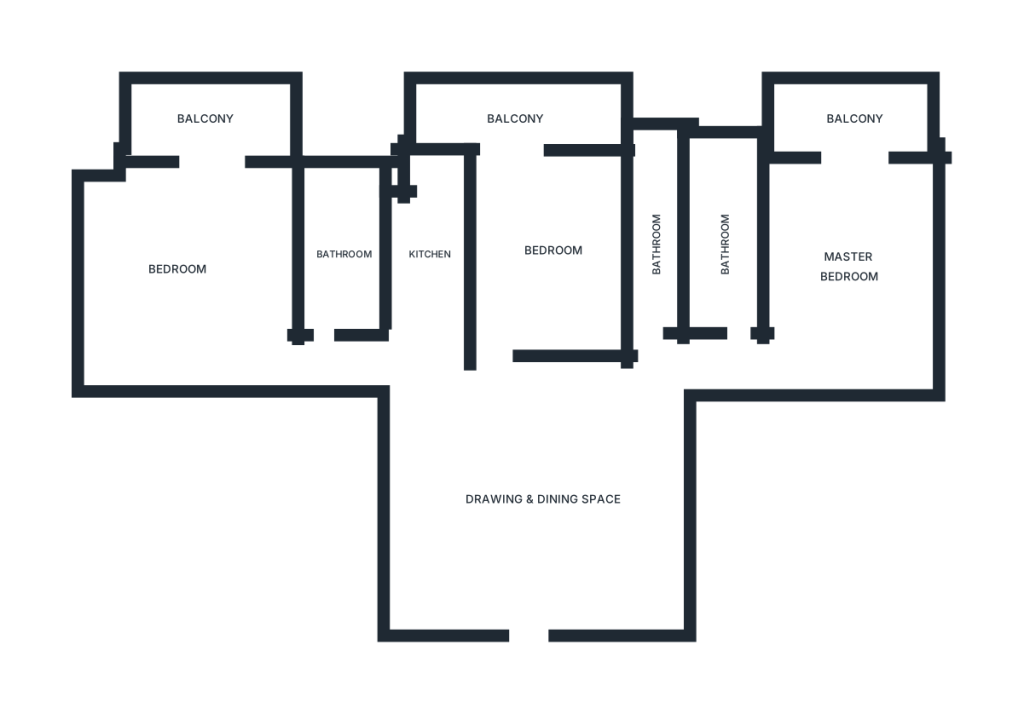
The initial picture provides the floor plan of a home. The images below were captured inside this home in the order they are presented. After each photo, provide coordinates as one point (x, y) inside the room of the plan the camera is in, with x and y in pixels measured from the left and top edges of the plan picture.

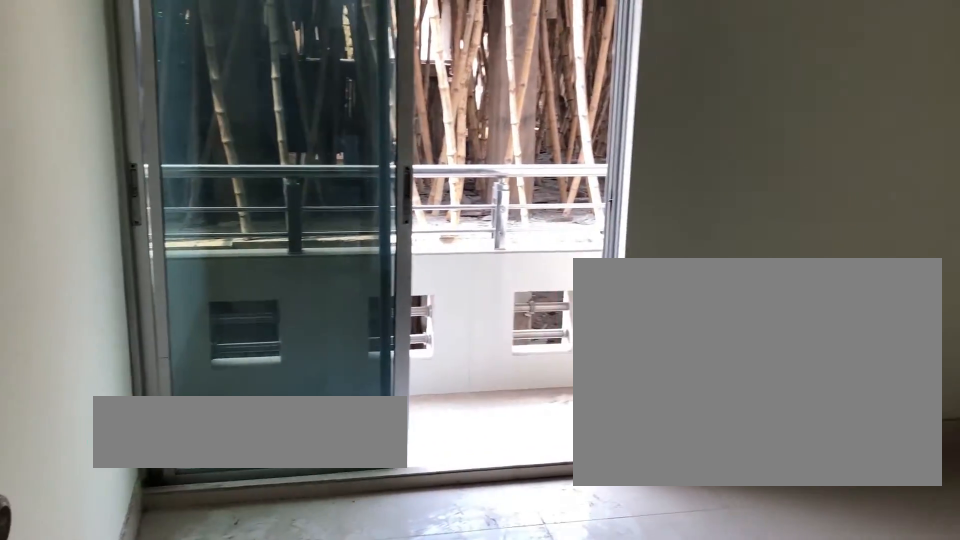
(553, 252)
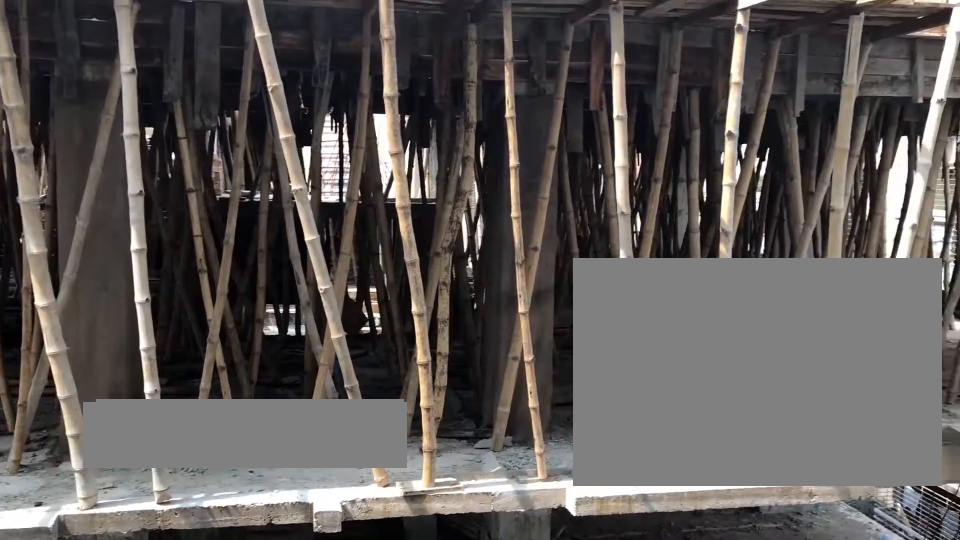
(512, 120)
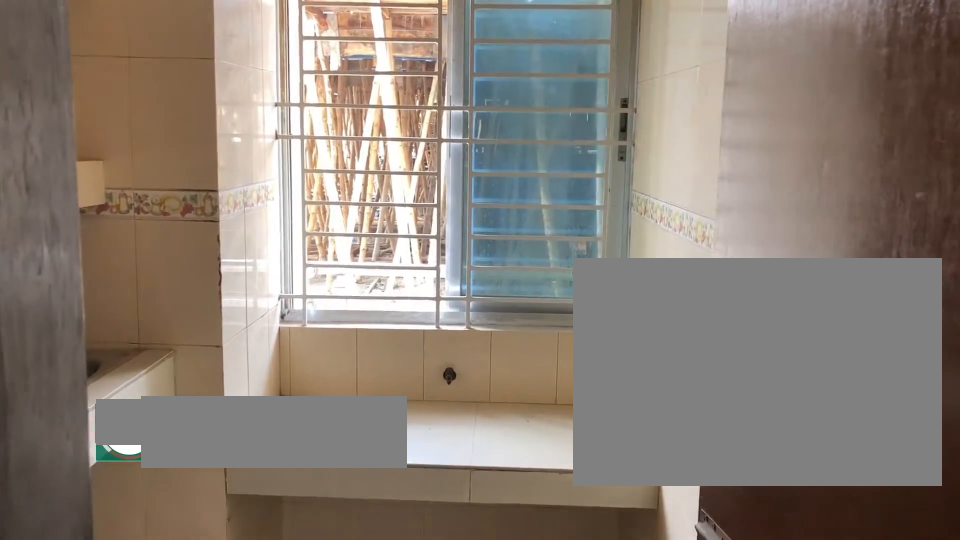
(429, 250)
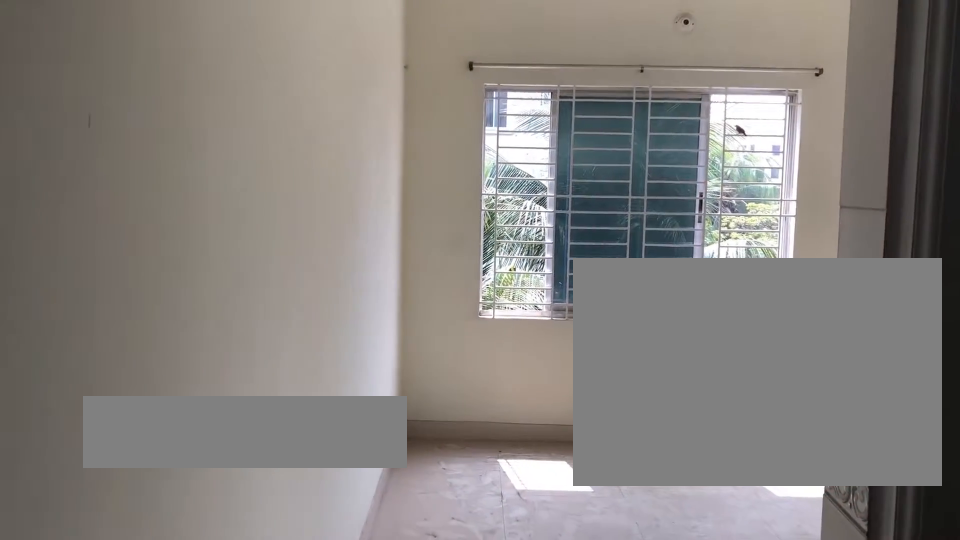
(181, 302)
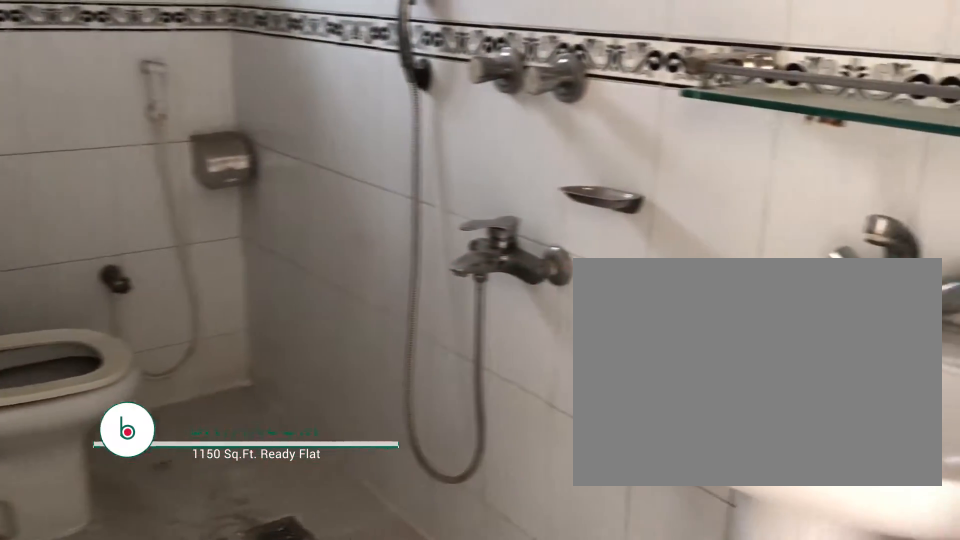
(341, 236)
